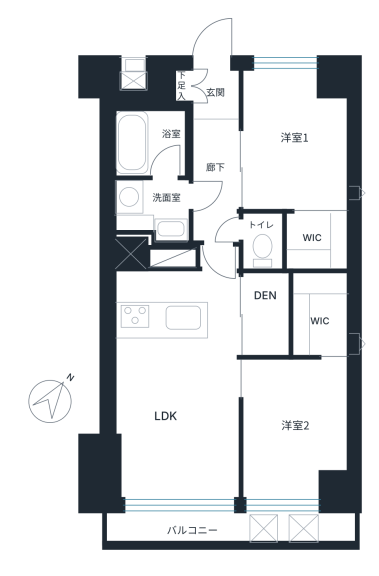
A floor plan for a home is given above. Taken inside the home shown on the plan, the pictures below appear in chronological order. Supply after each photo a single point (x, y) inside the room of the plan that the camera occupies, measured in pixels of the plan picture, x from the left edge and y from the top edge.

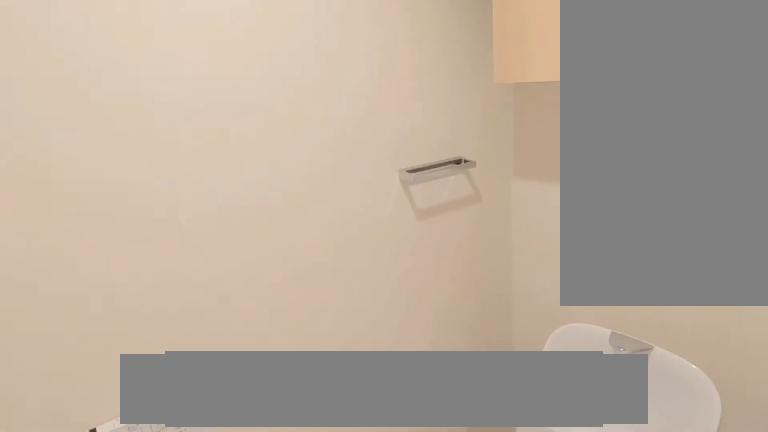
(266, 242)
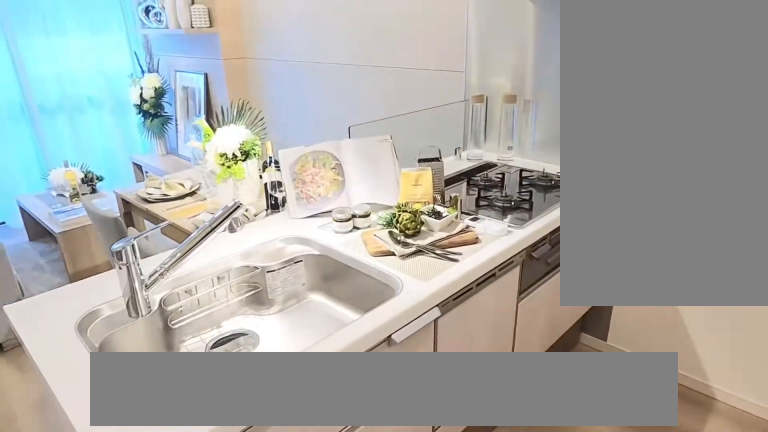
(163, 293)
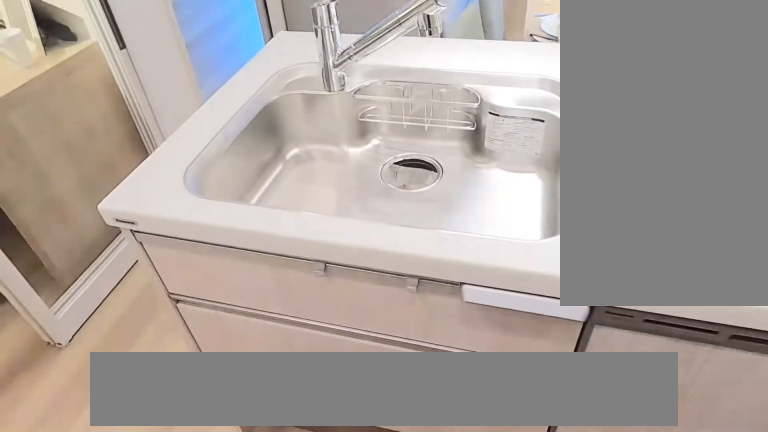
(163, 293)
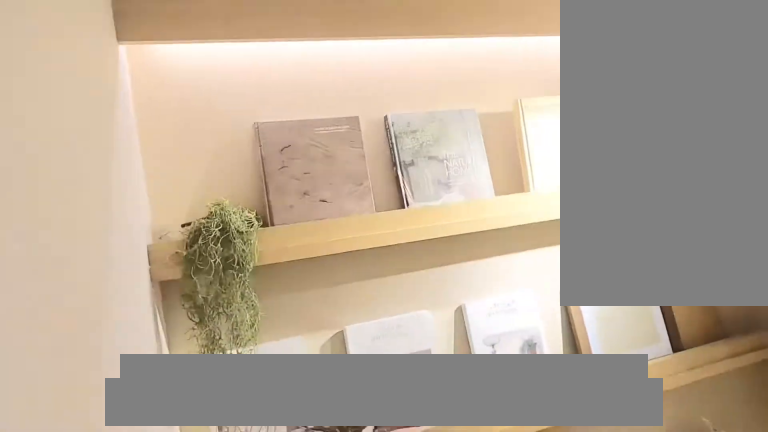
(258, 307)
